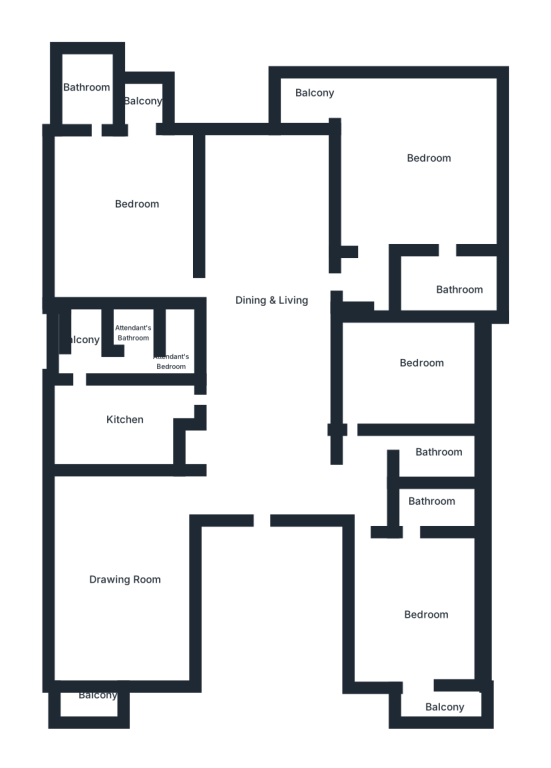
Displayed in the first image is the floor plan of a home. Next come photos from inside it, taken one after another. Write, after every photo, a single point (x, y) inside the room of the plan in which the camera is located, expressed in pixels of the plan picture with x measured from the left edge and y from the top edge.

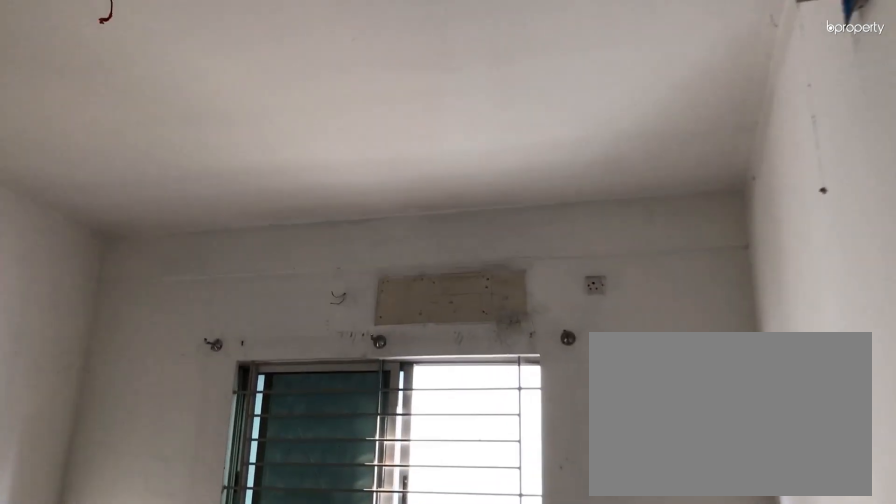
(408, 415)
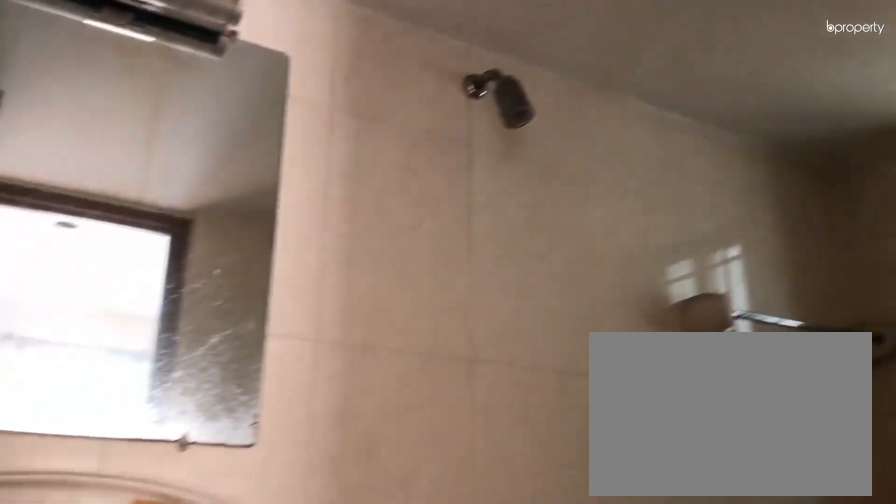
(418, 532)
